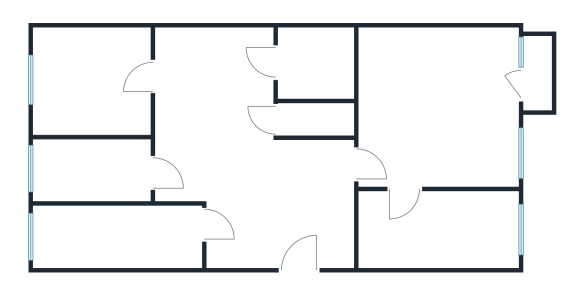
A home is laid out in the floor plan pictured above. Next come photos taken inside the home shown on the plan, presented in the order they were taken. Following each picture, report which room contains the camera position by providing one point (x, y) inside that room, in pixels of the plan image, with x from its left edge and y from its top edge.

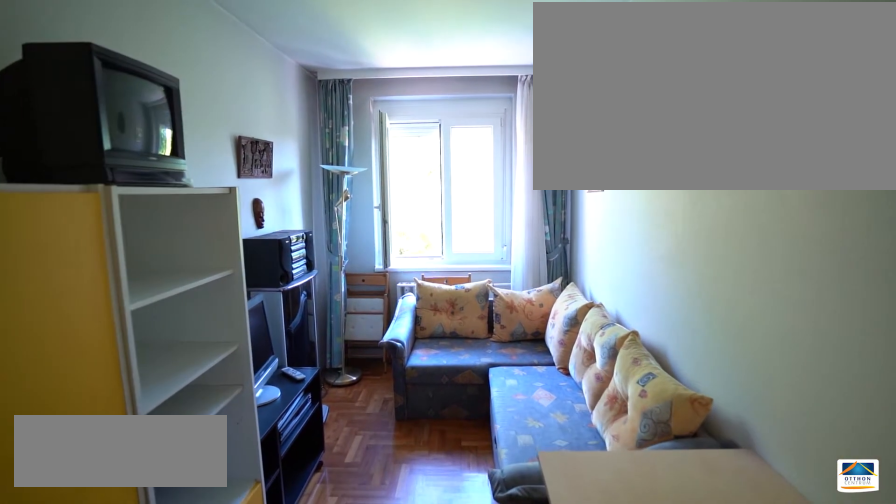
(106, 236)
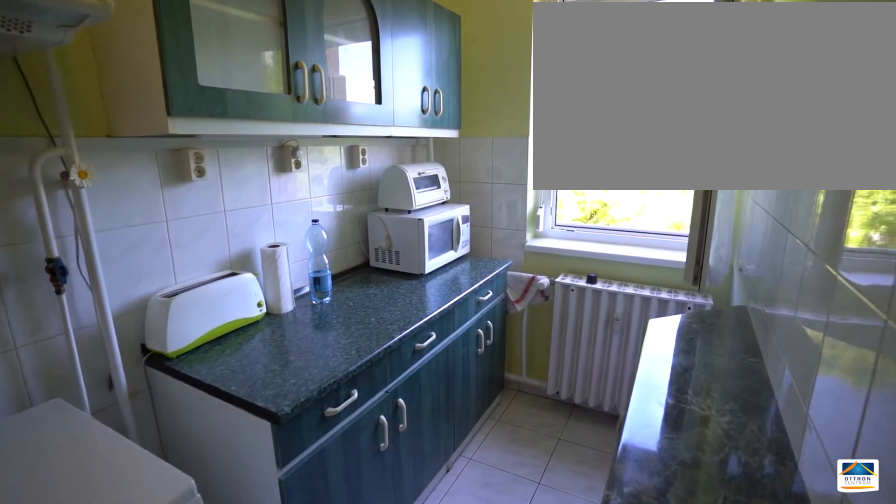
(97, 171)
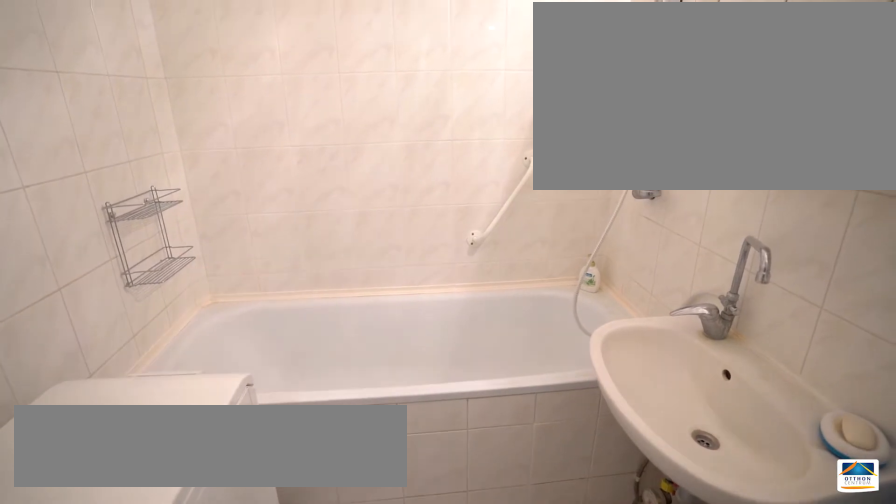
(312, 66)
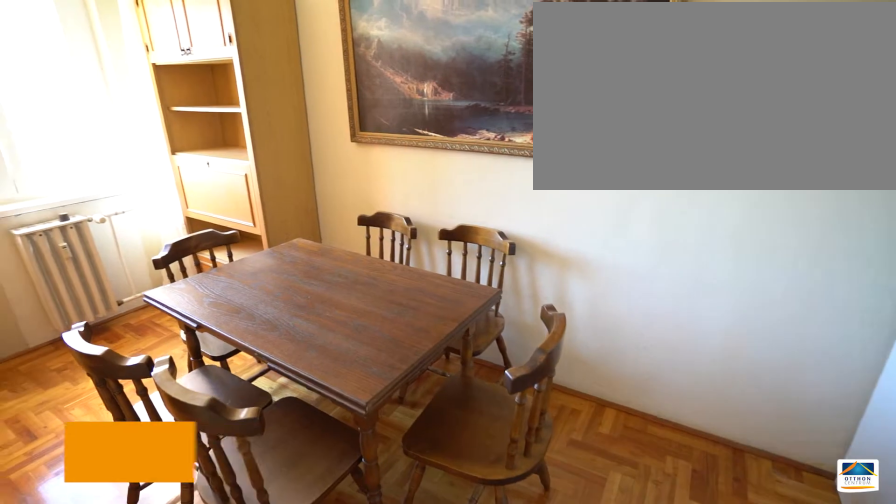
(432, 238)
